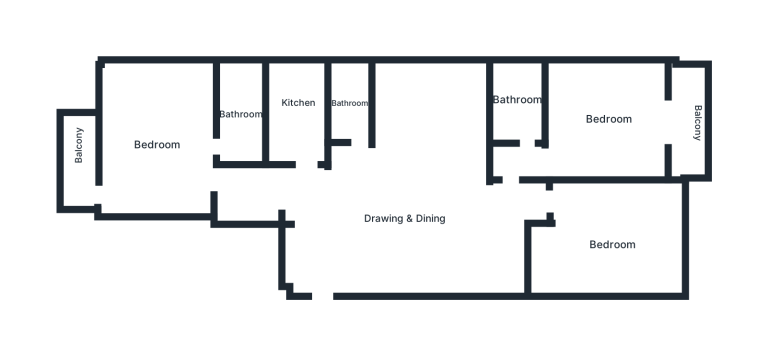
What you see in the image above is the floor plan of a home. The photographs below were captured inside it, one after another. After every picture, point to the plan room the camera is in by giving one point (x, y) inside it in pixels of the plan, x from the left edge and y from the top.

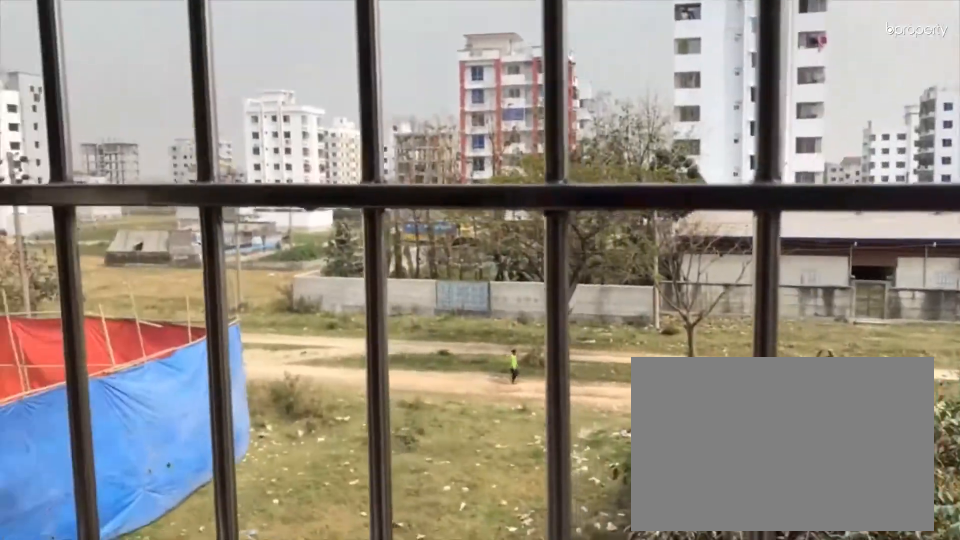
(77, 168)
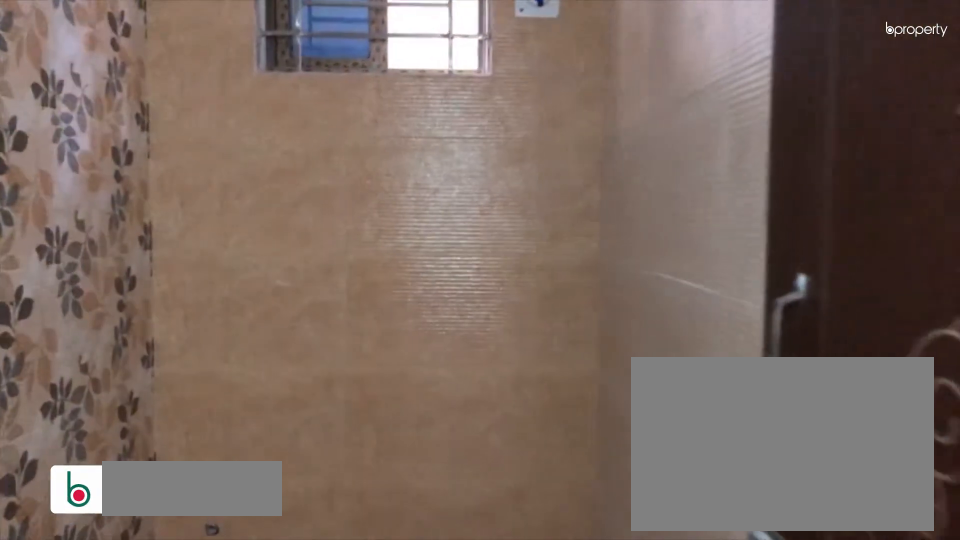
(354, 98)
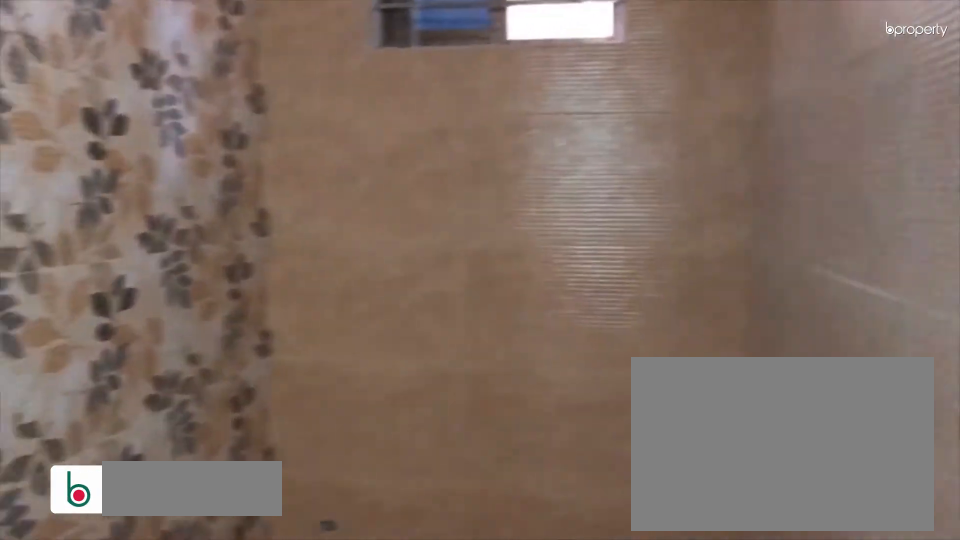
(354, 98)
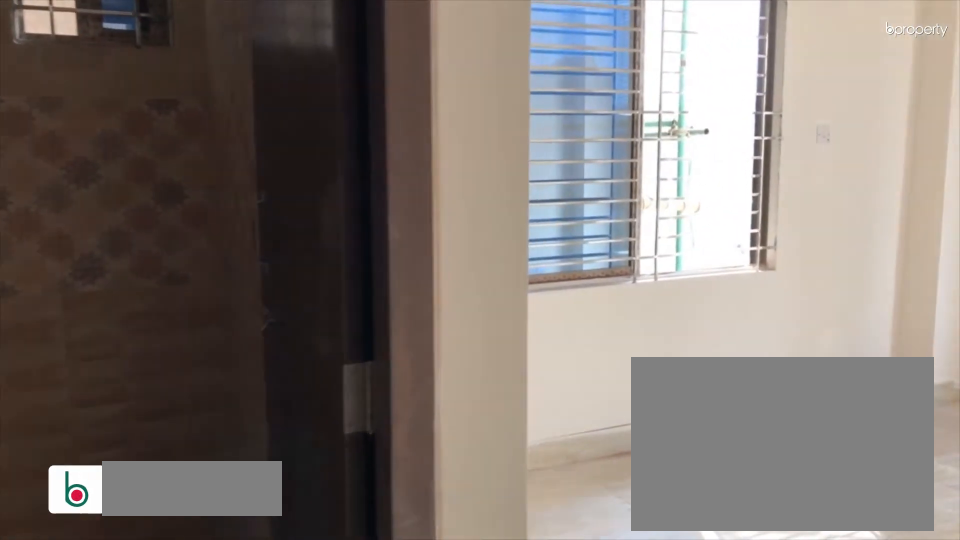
(527, 158)
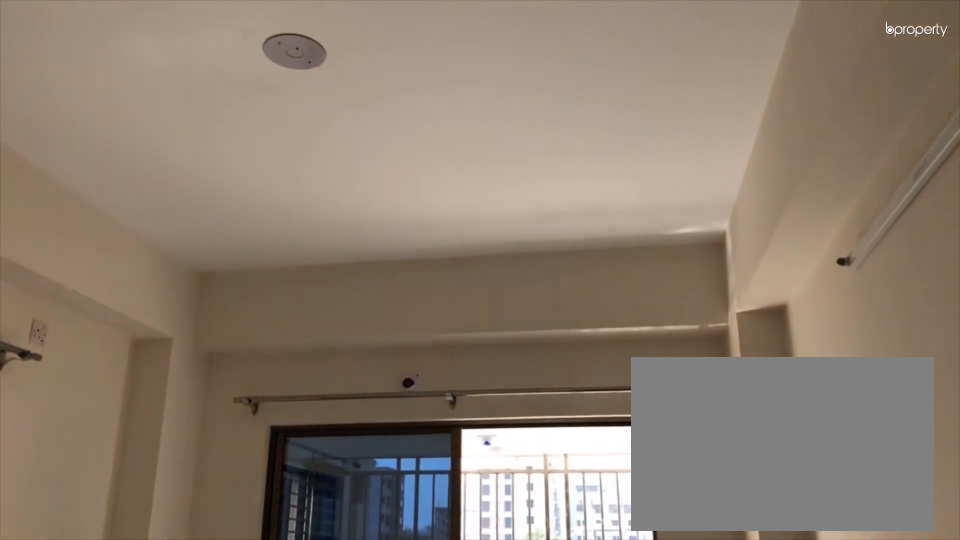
(611, 124)
